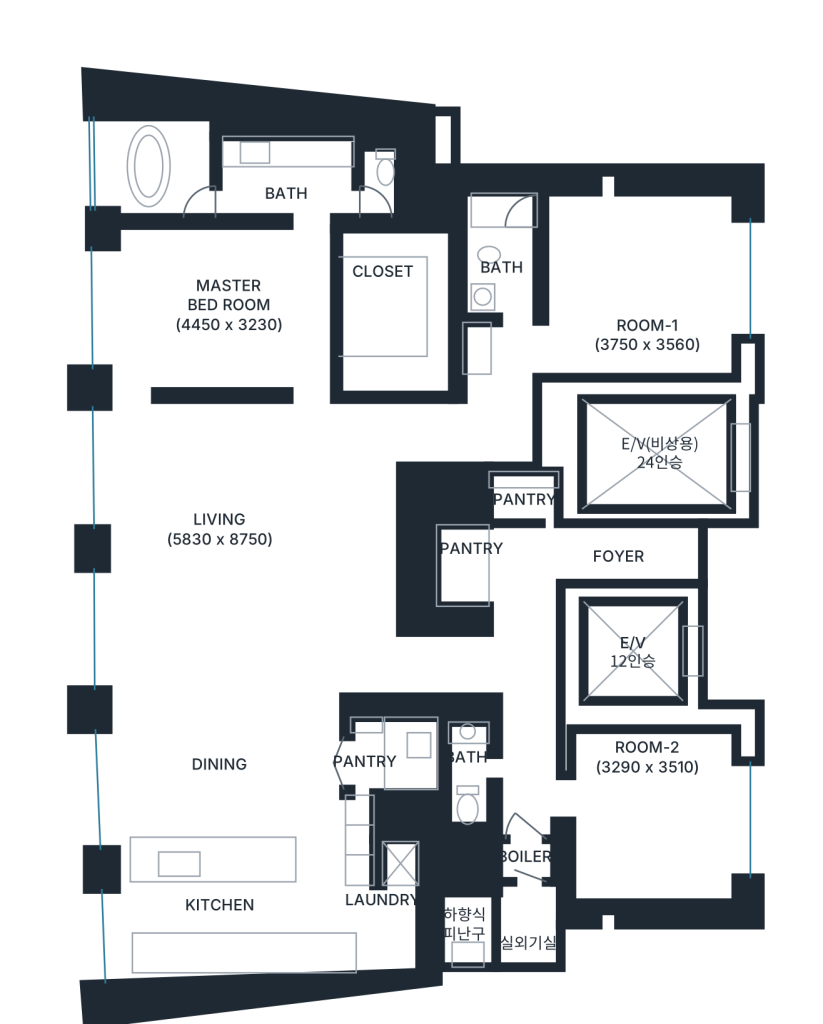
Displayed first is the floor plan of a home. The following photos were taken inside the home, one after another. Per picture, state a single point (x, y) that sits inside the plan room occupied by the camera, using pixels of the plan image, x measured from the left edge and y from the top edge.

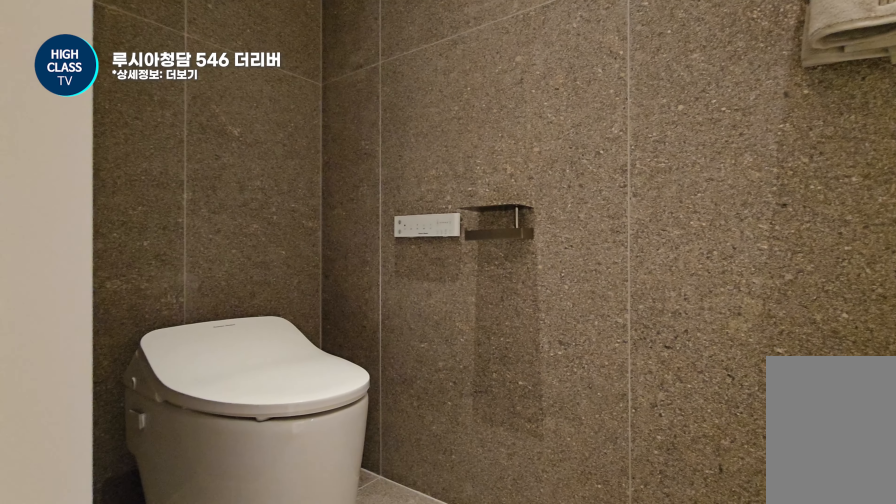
(470, 767)
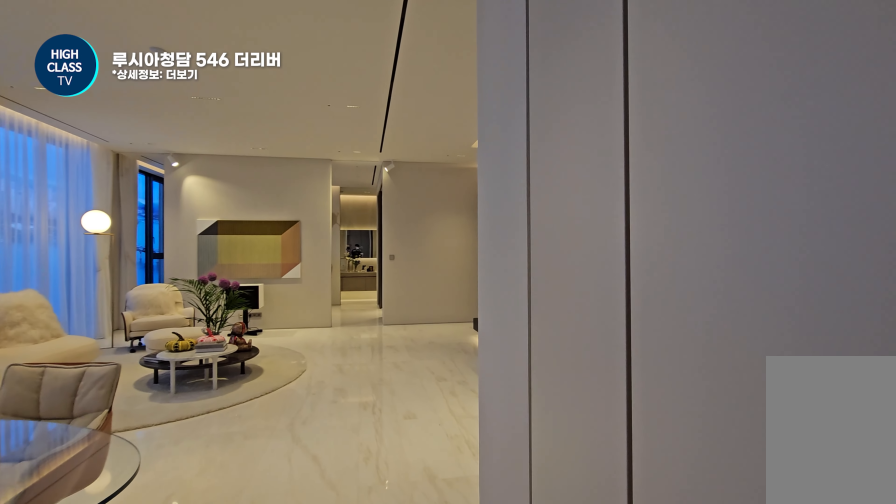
(259, 809)
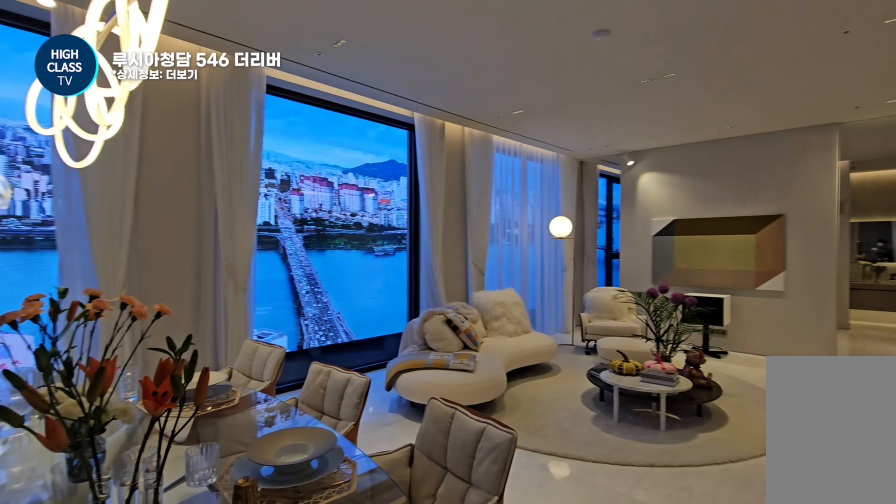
(259, 809)
